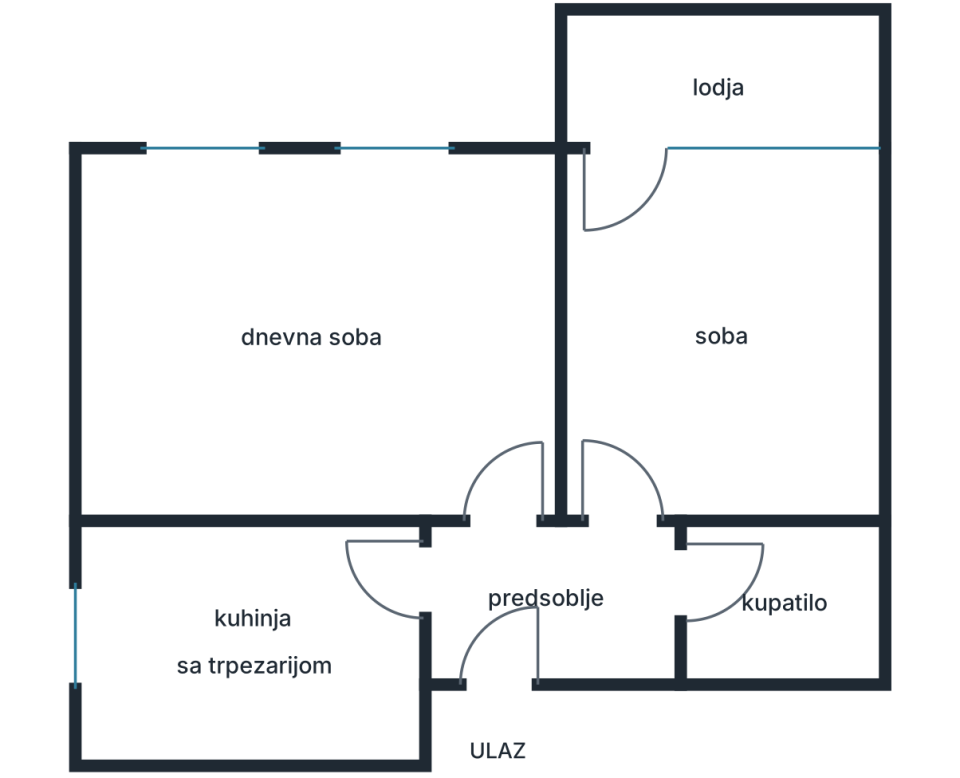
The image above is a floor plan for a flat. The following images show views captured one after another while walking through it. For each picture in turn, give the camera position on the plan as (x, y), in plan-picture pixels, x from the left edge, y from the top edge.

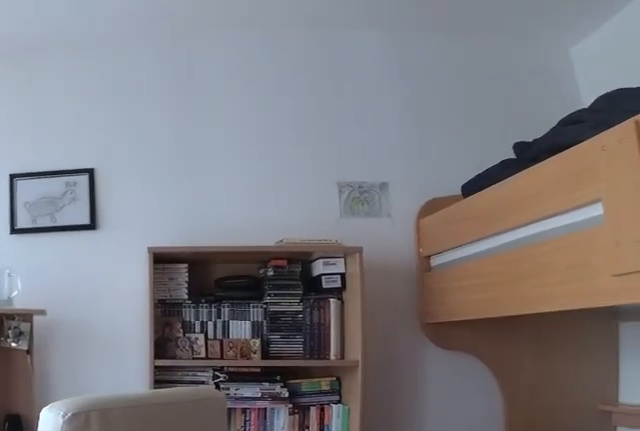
(623, 404)
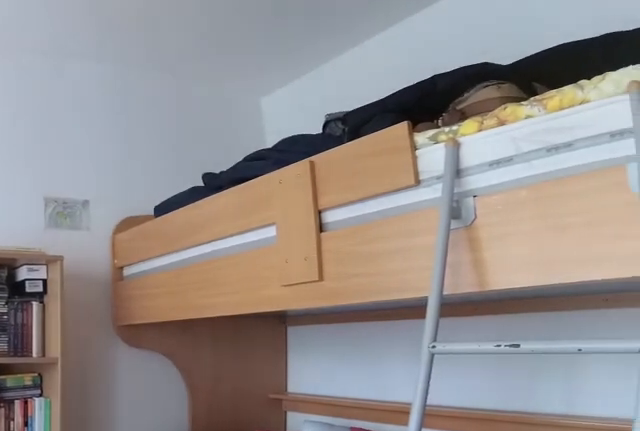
(617, 372)
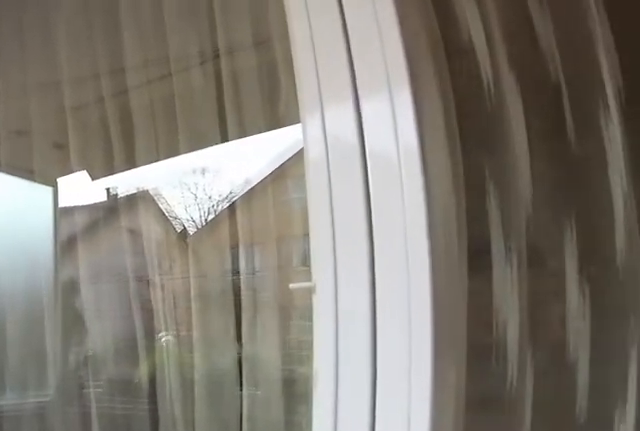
(630, 96)
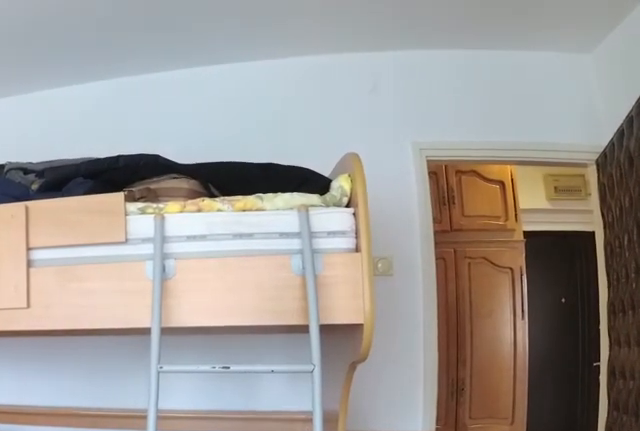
(644, 157)
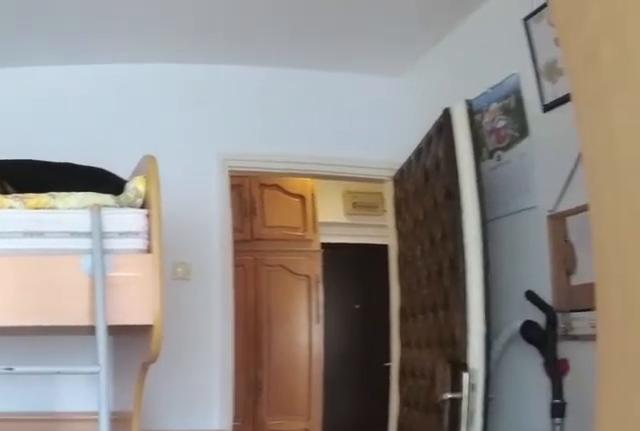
(644, 209)
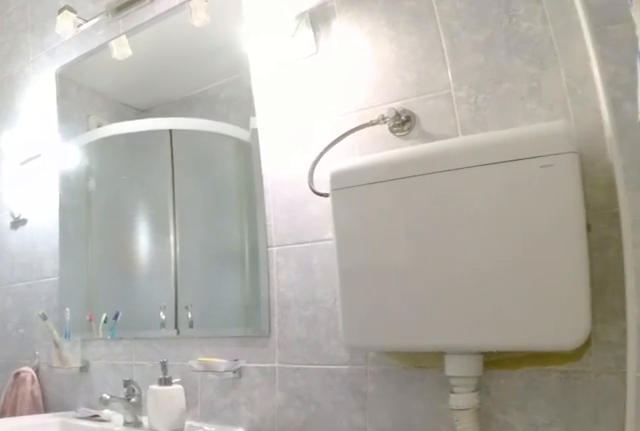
(666, 565)
